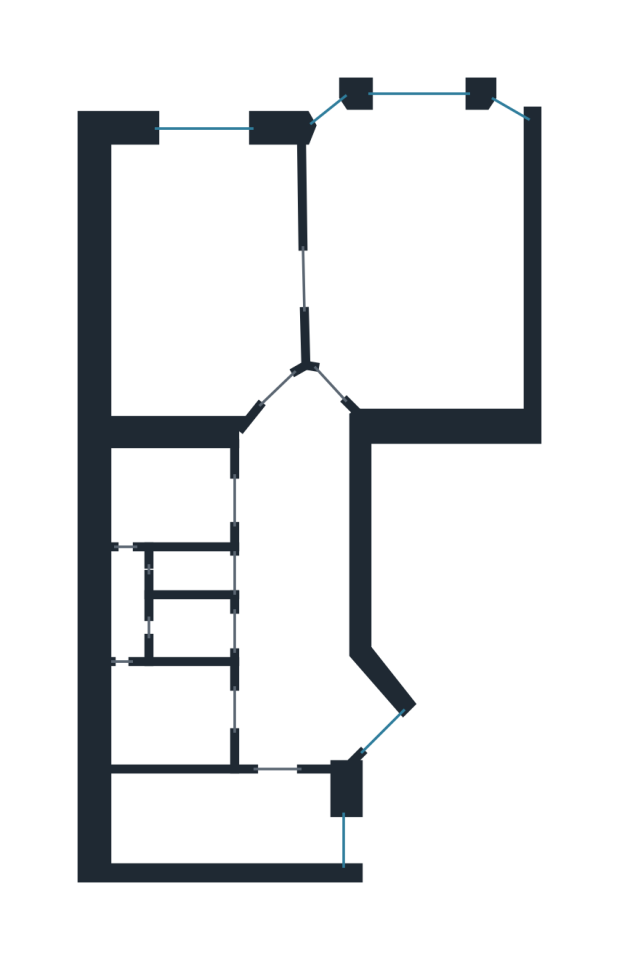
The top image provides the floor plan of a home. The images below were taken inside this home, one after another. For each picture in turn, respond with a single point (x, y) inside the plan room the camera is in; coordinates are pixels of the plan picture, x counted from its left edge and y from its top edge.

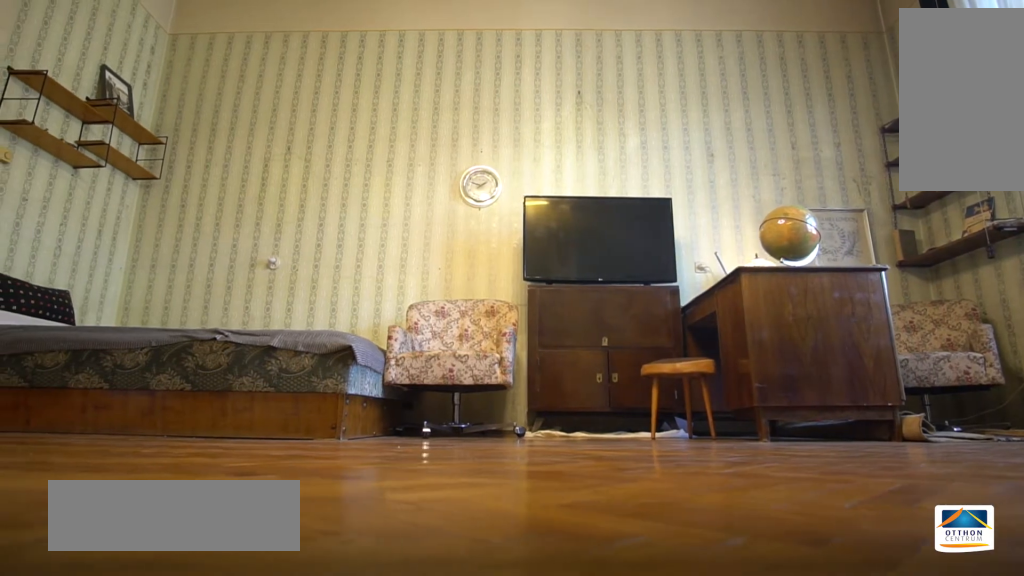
(220, 275)
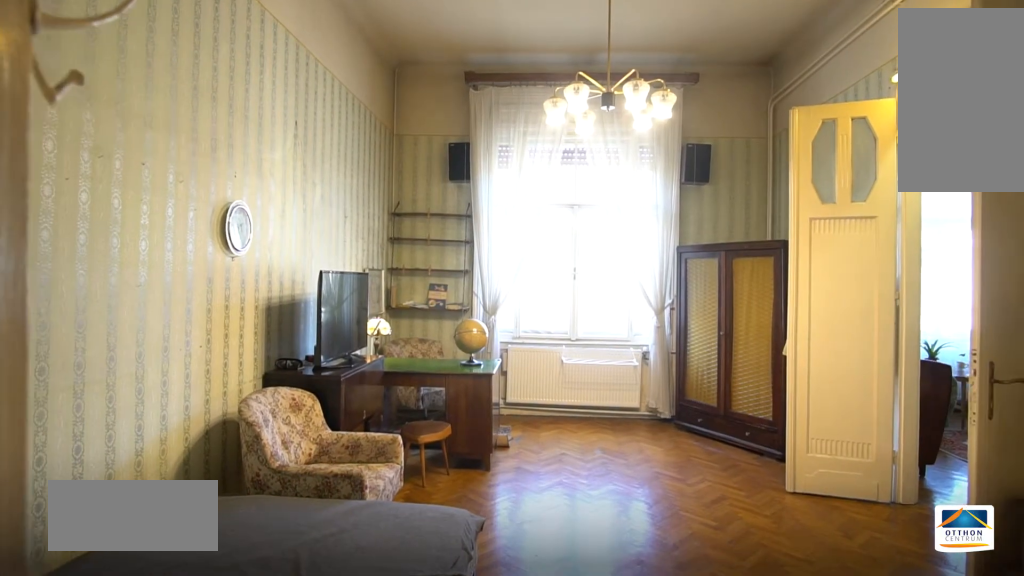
(219, 274)
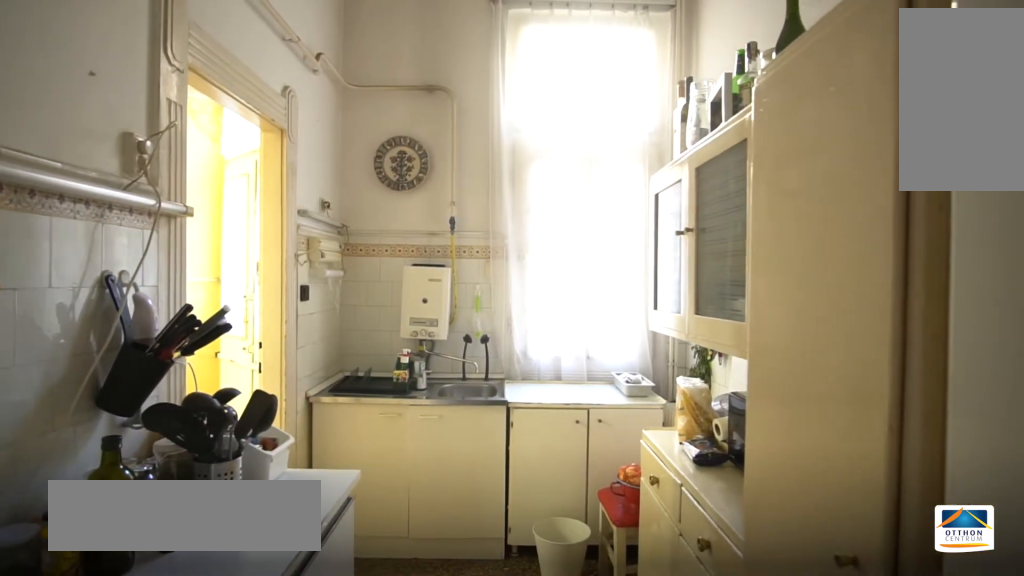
(225, 821)
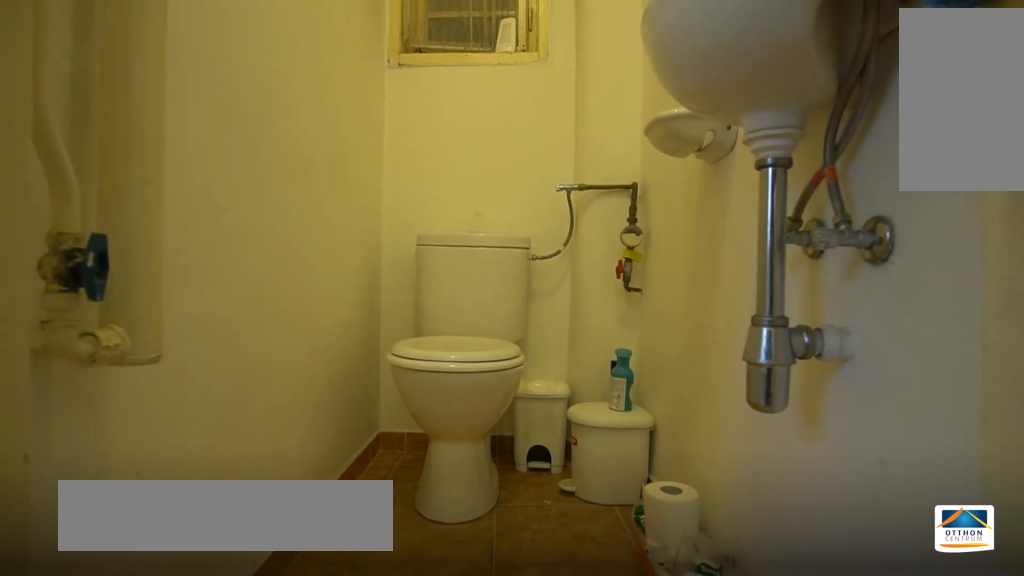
(174, 568)
